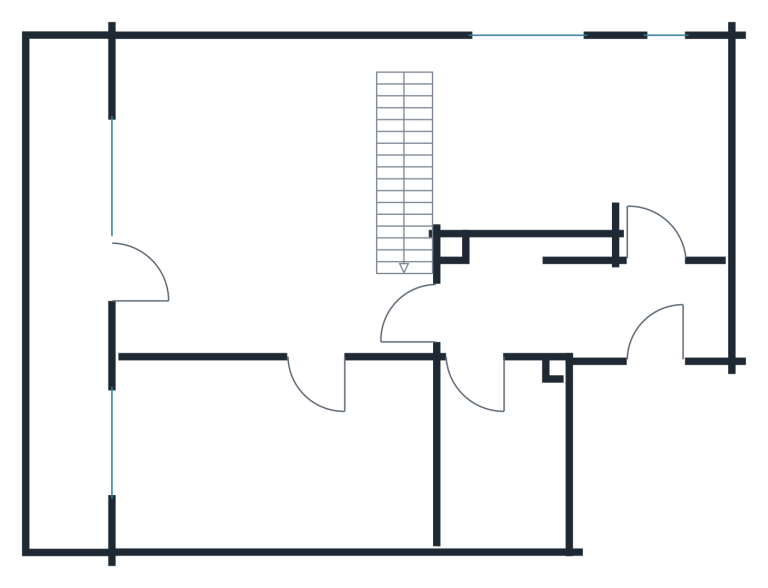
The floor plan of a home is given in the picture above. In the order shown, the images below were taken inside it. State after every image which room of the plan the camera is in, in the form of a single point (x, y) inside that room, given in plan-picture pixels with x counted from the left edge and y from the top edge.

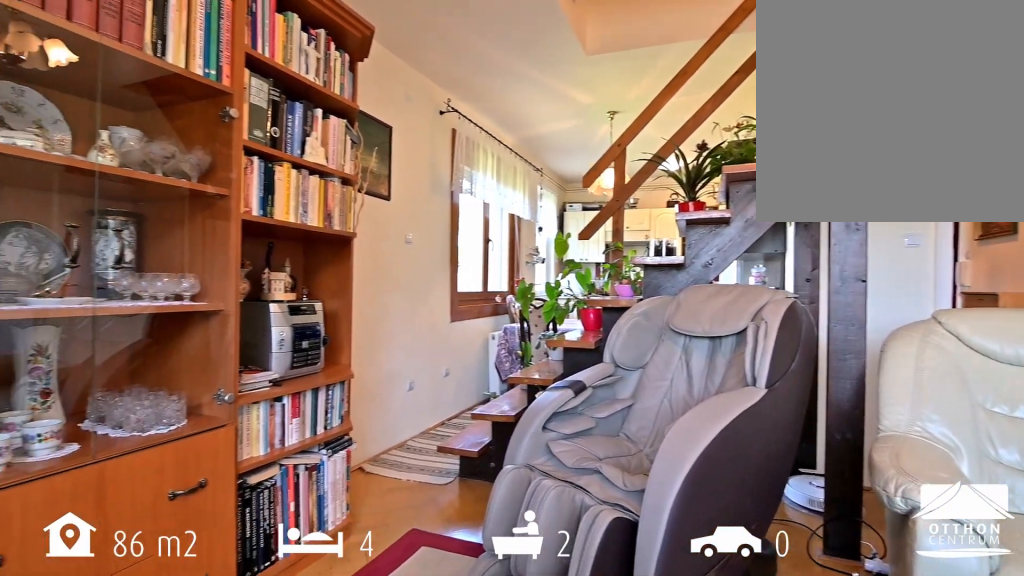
(275, 207)
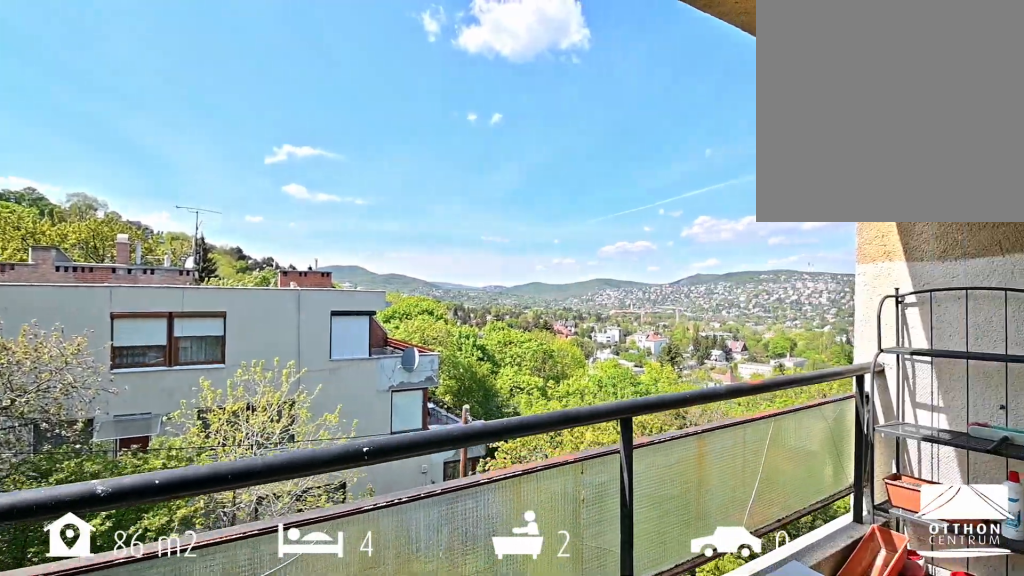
(69, 324)
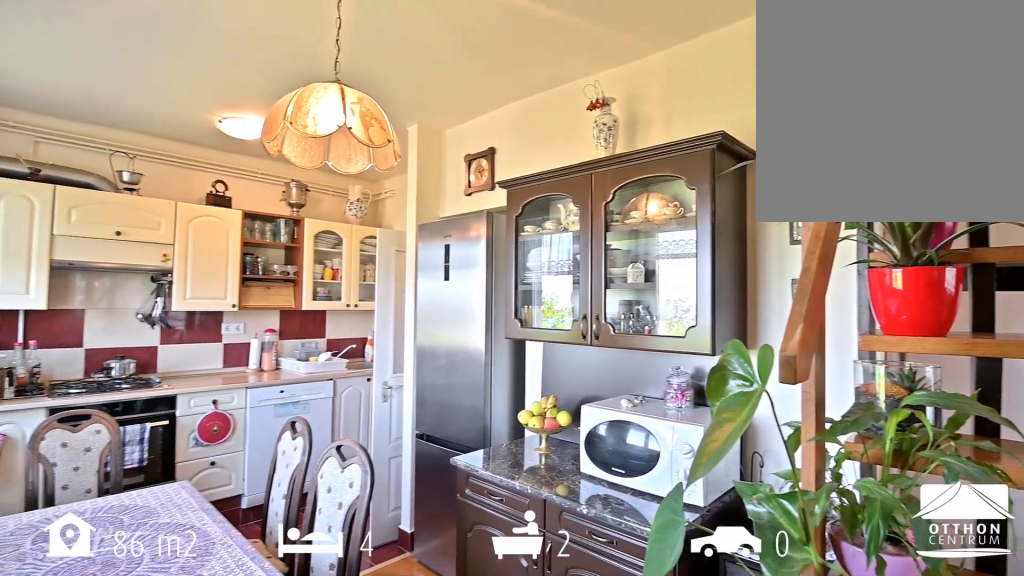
(402, 61)
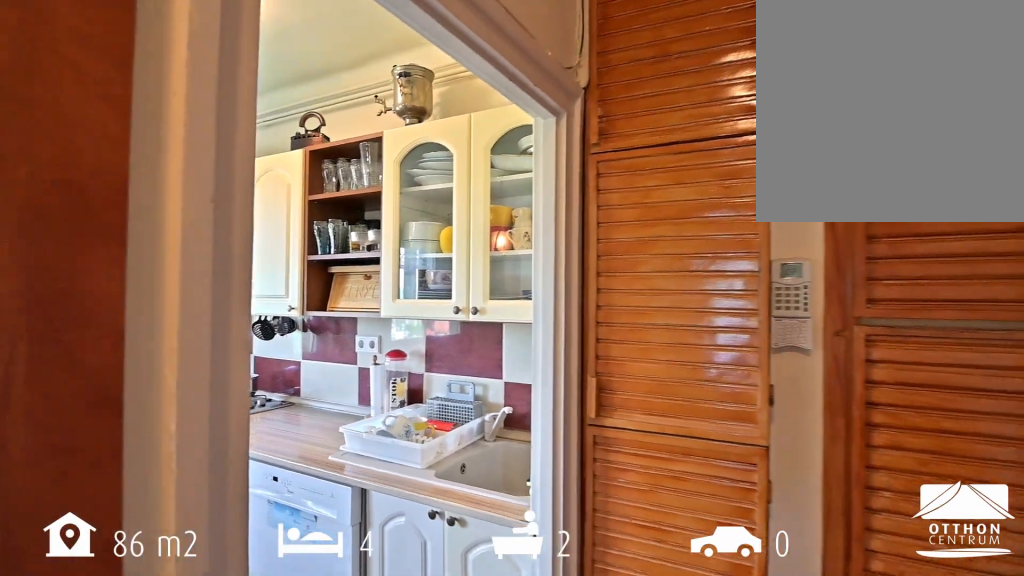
(577, 309)
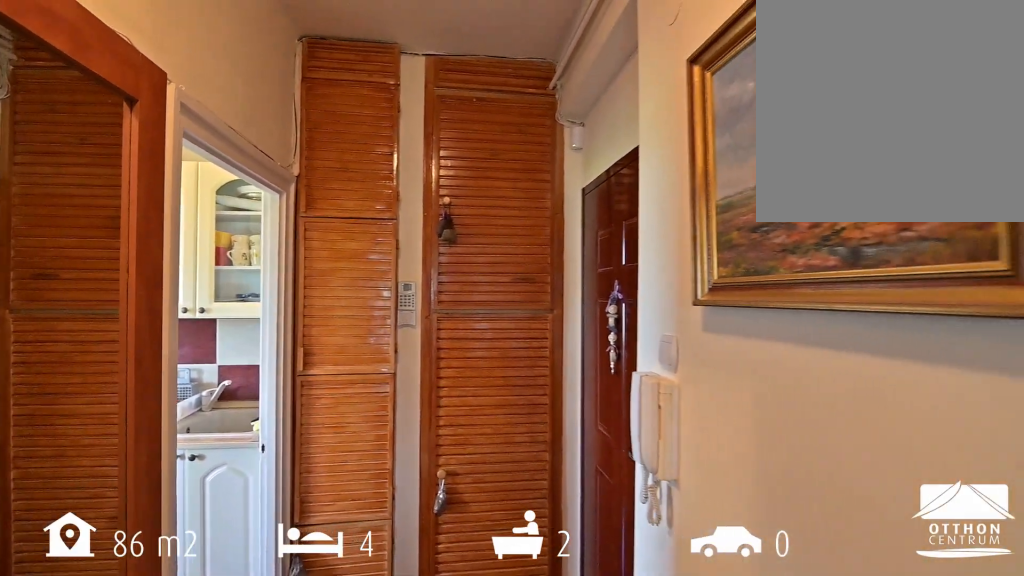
(577, 307)
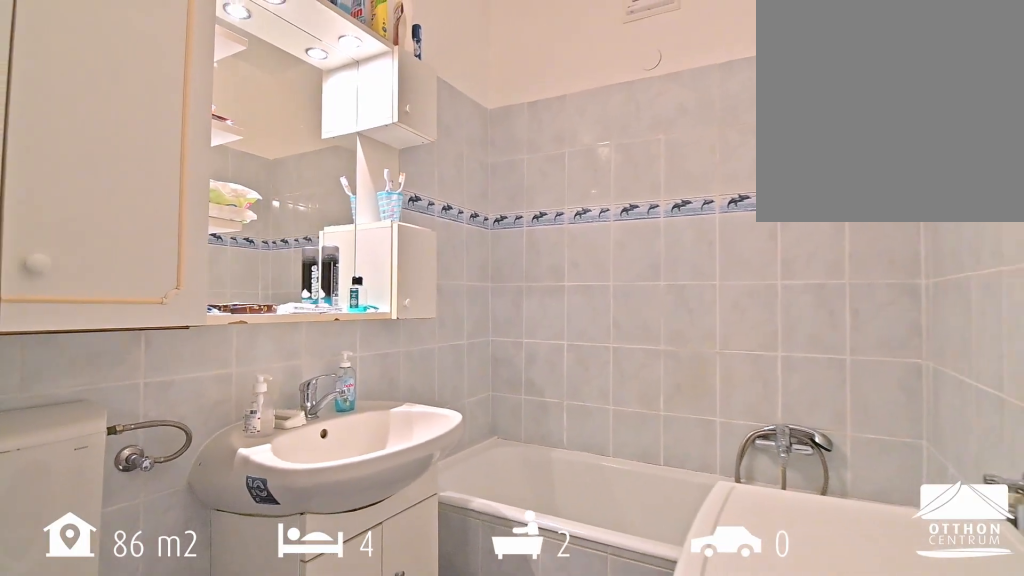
(498, 457)
